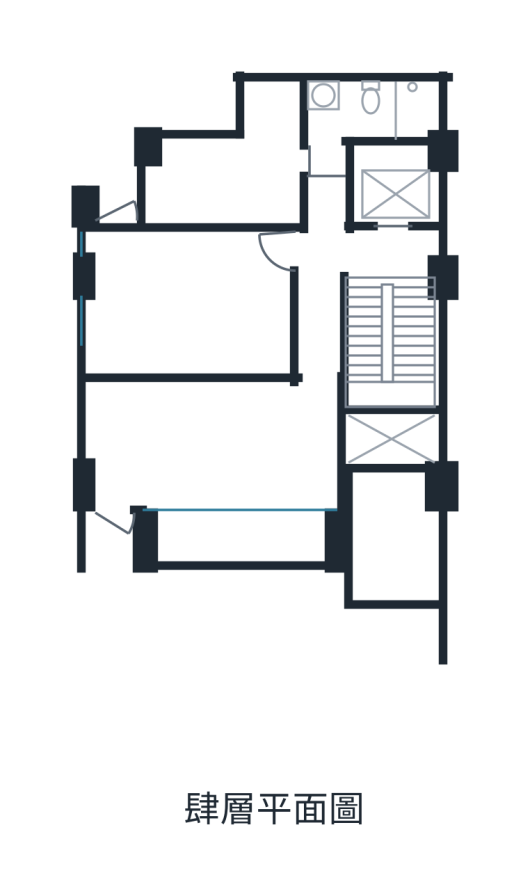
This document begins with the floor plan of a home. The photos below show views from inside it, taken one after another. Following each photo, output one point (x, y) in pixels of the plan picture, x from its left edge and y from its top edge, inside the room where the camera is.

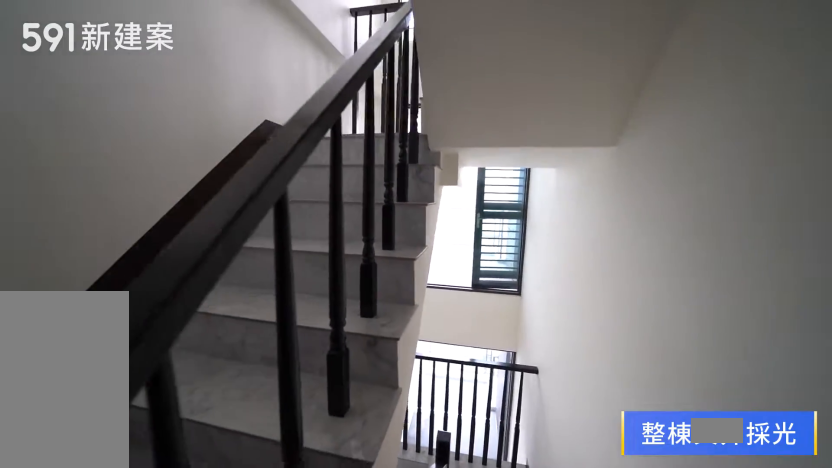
(390, 436)
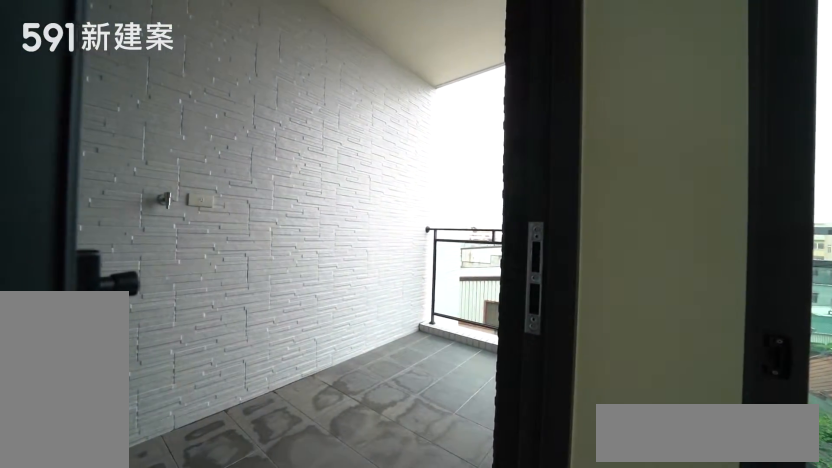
(393, 537)
